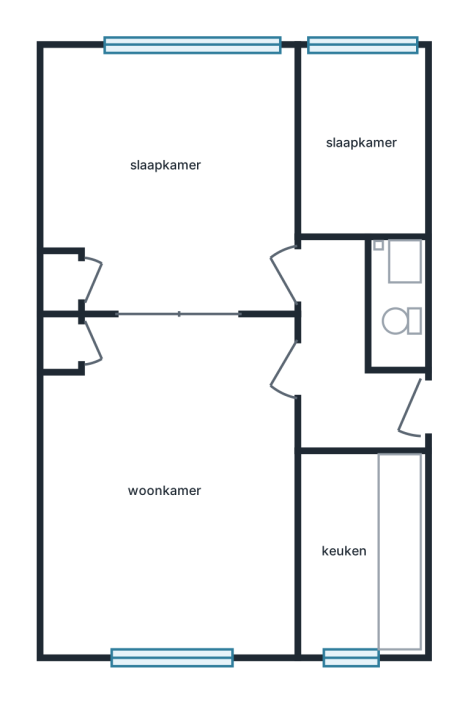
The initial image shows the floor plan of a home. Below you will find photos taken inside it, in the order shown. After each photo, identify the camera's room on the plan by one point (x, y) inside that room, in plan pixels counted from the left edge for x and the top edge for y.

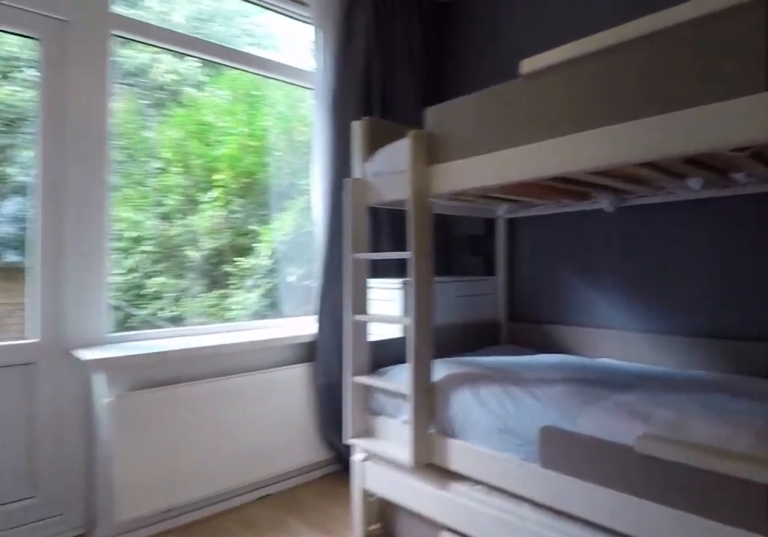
(360, 144)
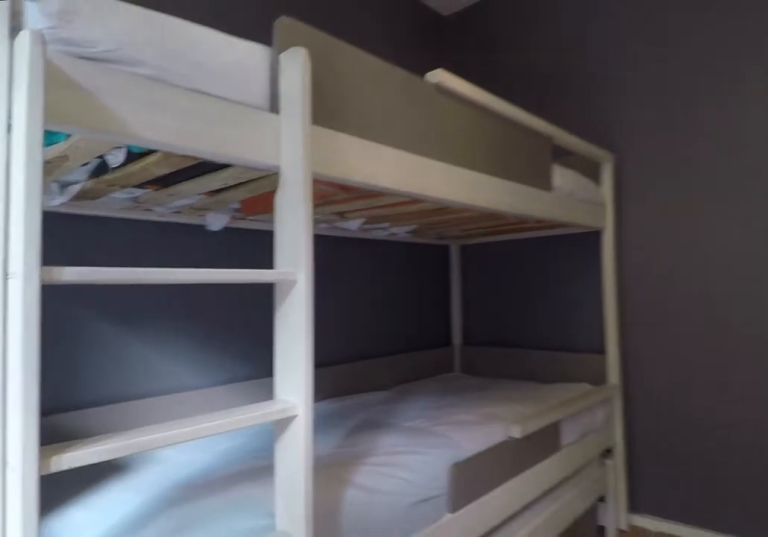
(360, 144)
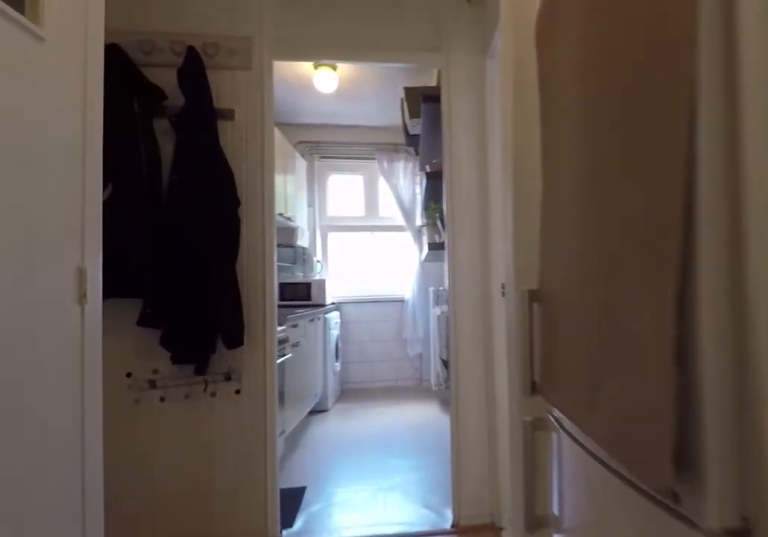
(349, 360)
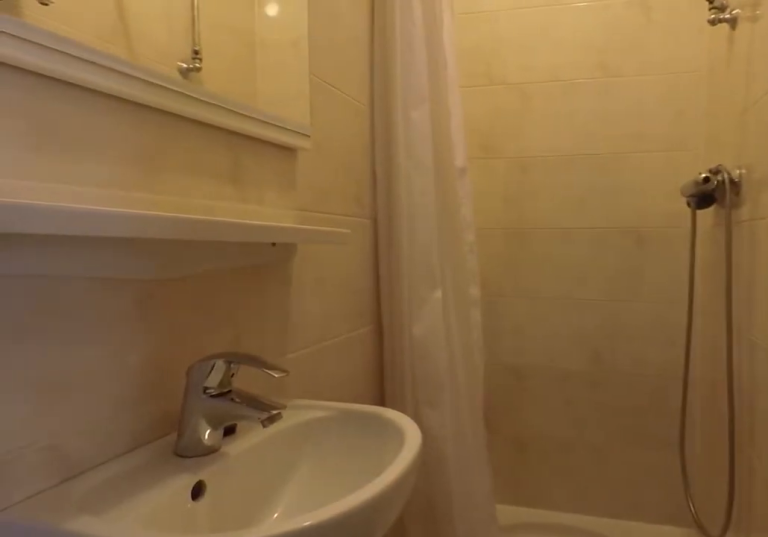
(398, 301)
